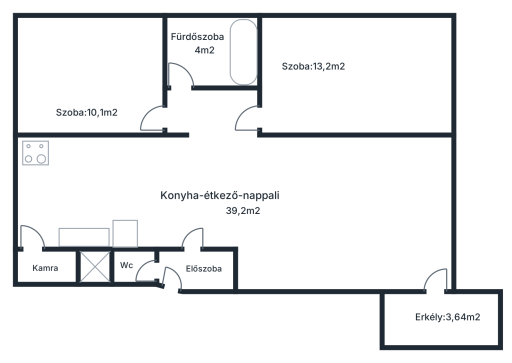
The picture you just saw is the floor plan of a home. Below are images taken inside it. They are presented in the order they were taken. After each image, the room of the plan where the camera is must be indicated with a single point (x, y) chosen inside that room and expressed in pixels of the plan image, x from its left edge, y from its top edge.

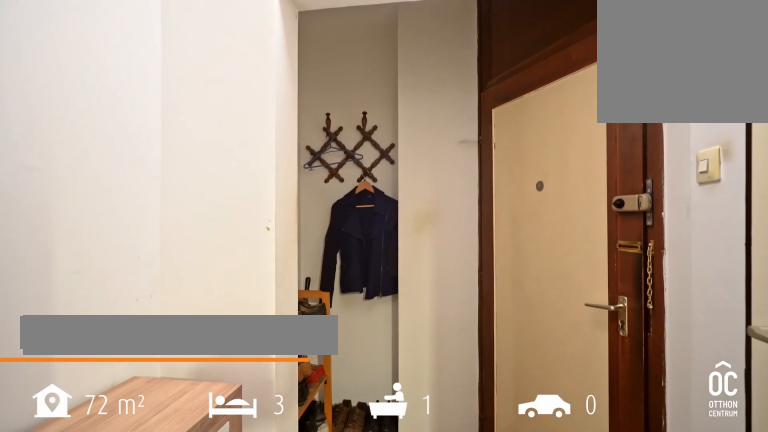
(198, 268)
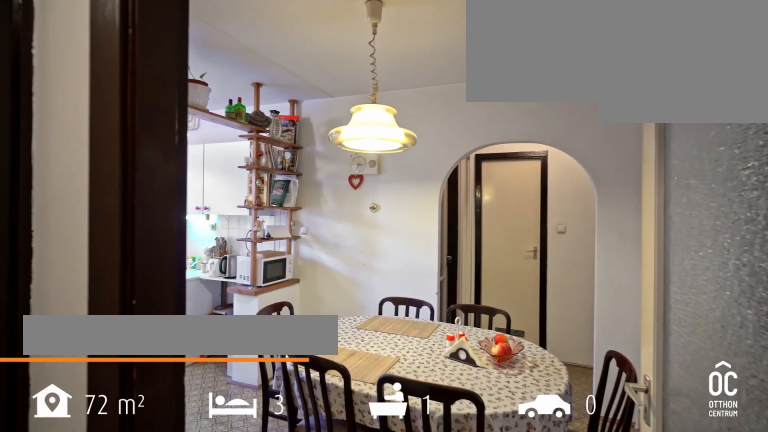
(115, 183)
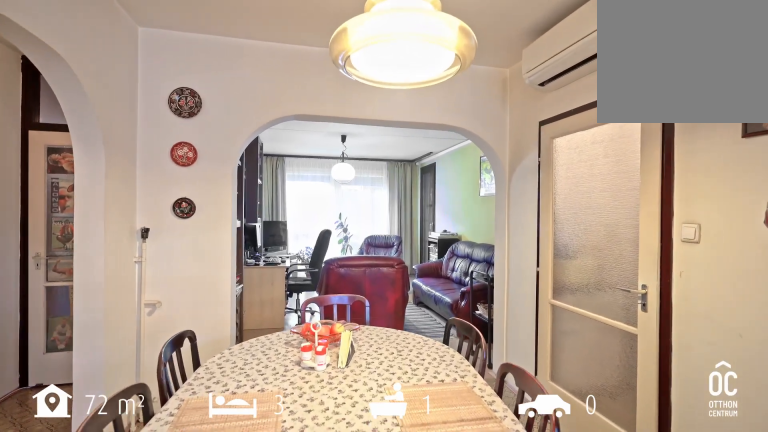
(115, 182)
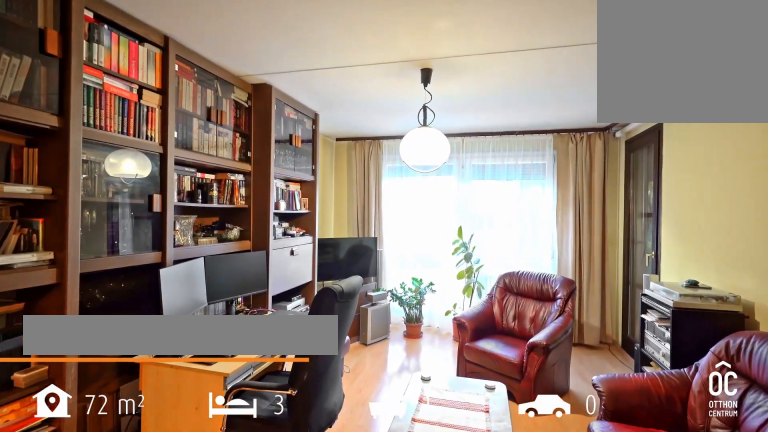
(338, 183)
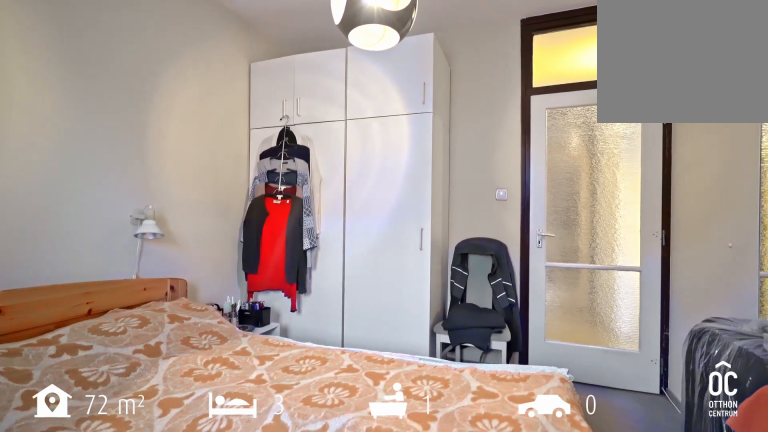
(98, 65)
